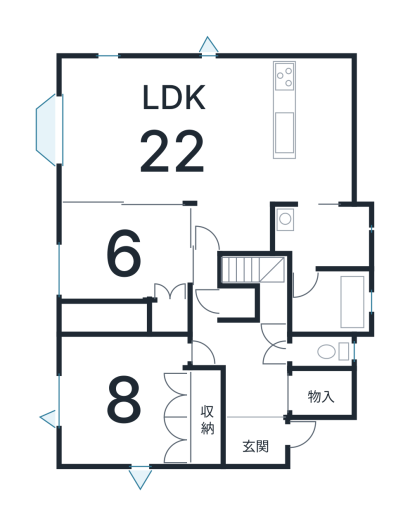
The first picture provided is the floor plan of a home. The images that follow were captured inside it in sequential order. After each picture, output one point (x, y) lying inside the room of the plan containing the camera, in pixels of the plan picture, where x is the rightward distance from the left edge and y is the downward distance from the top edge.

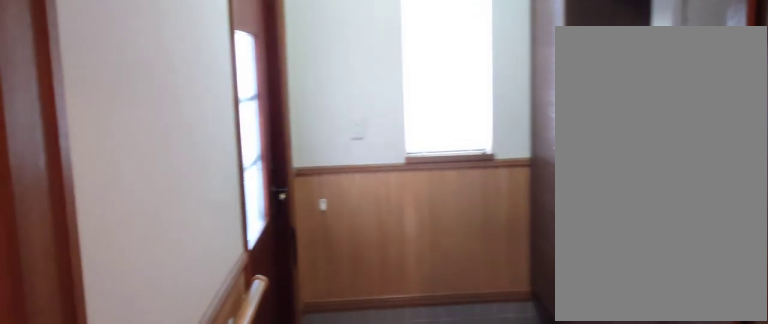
(255, 441)
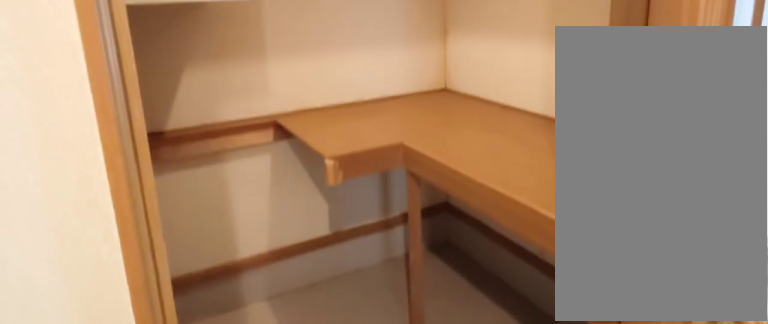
(314, 407)
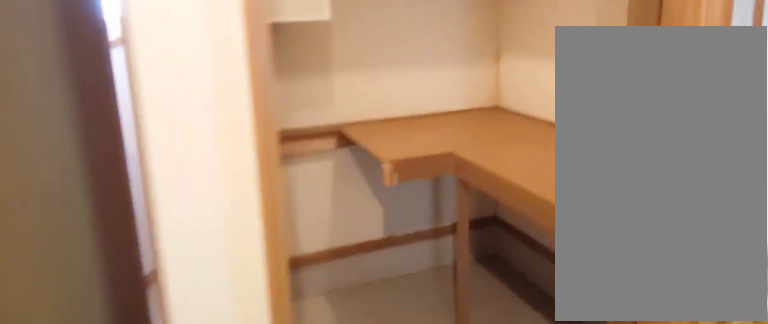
(314, 407)
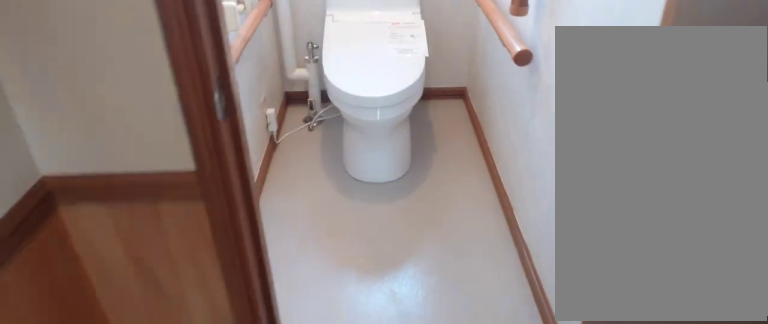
(317, 352)
